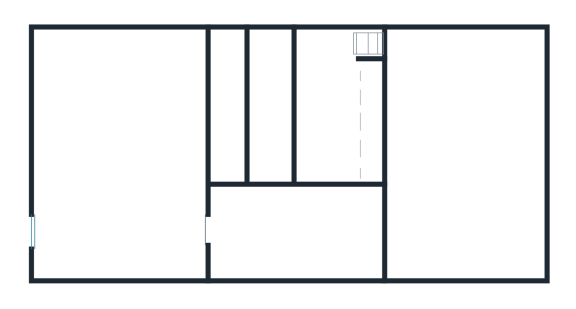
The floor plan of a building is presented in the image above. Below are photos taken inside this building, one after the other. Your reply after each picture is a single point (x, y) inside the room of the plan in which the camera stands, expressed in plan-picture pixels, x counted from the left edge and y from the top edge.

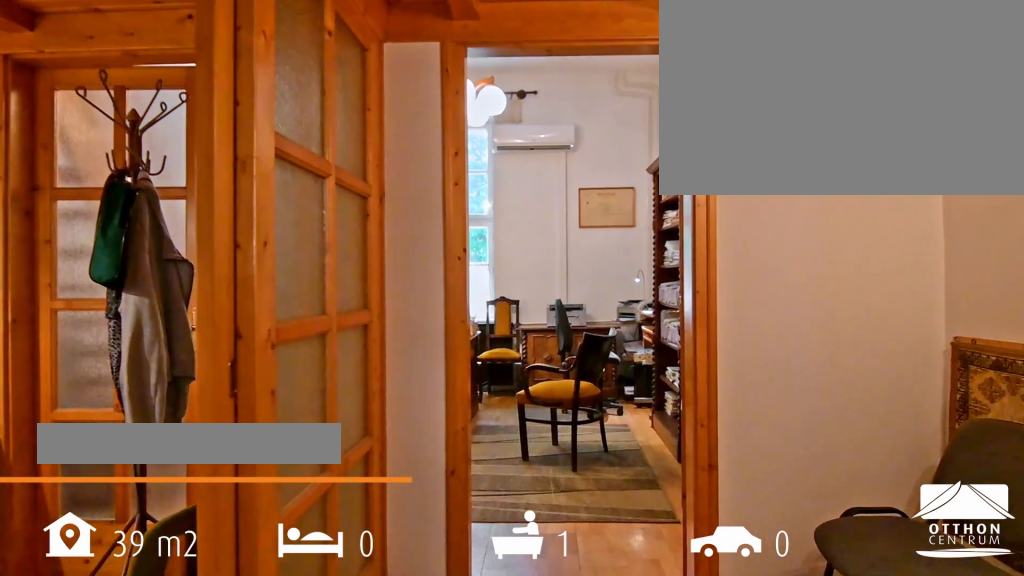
(296, 236)
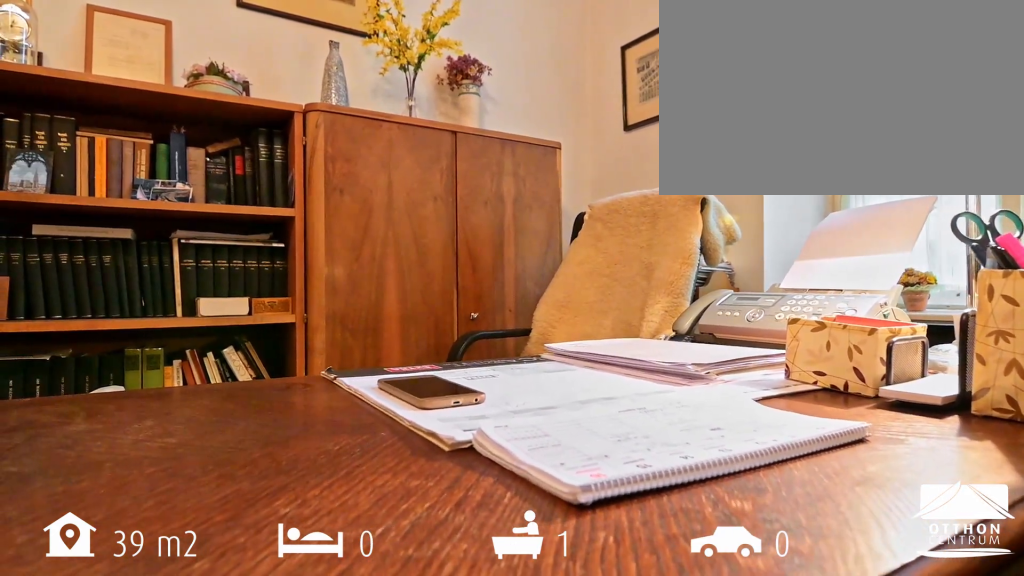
(468, 149)
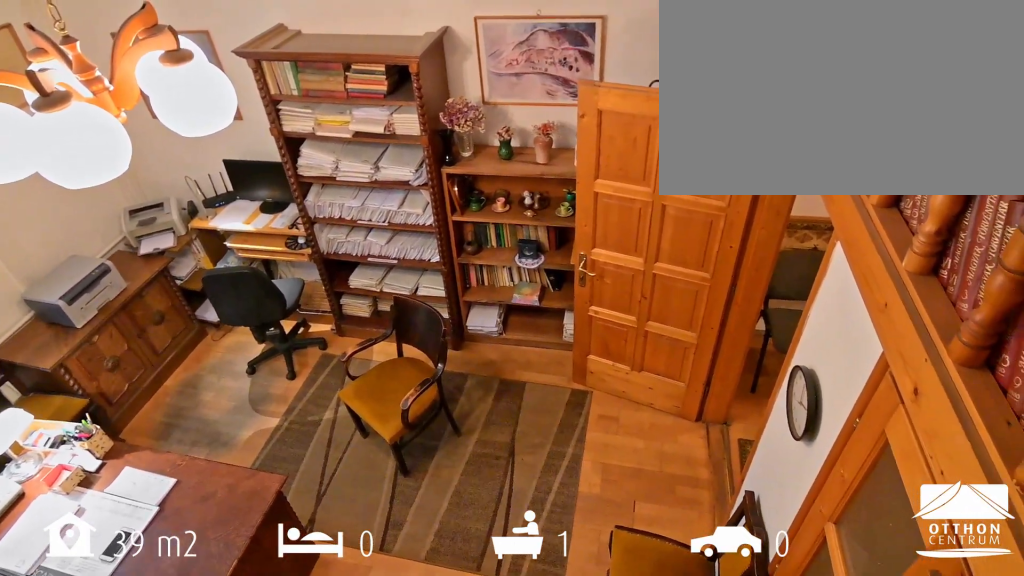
(468, 149)
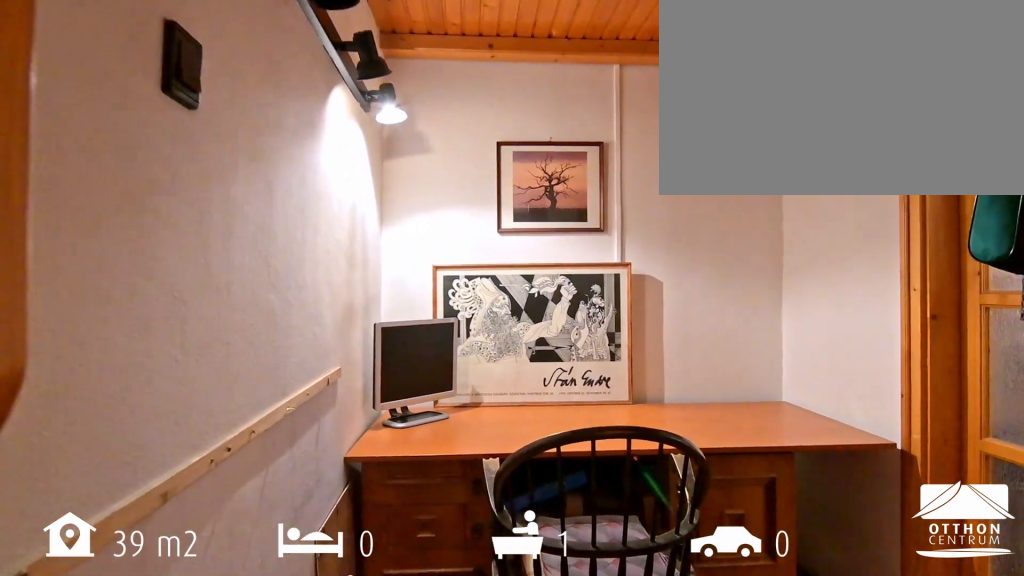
(332, 114)
